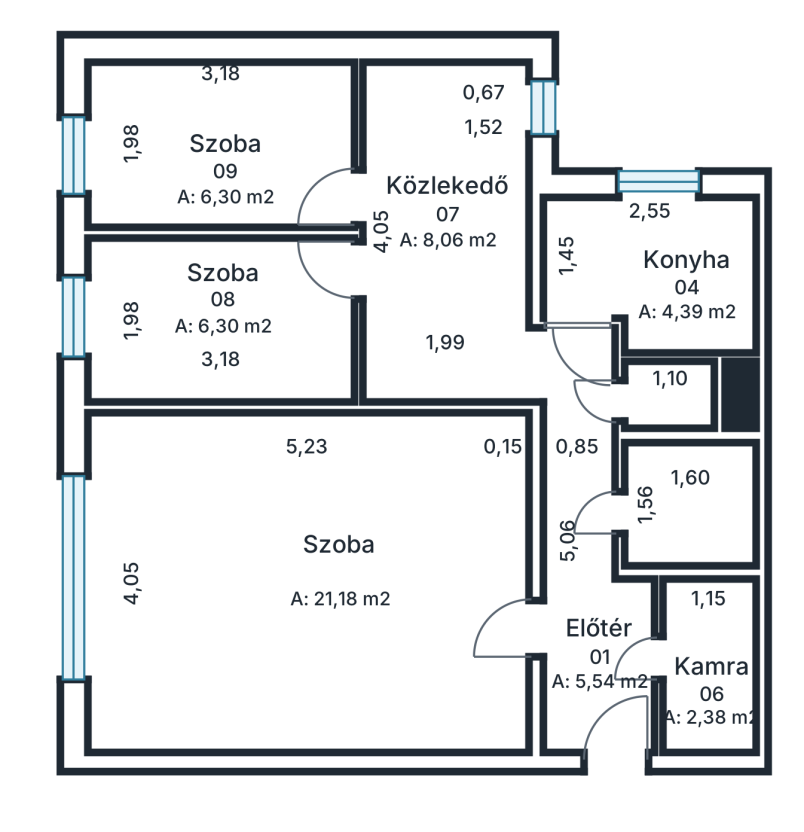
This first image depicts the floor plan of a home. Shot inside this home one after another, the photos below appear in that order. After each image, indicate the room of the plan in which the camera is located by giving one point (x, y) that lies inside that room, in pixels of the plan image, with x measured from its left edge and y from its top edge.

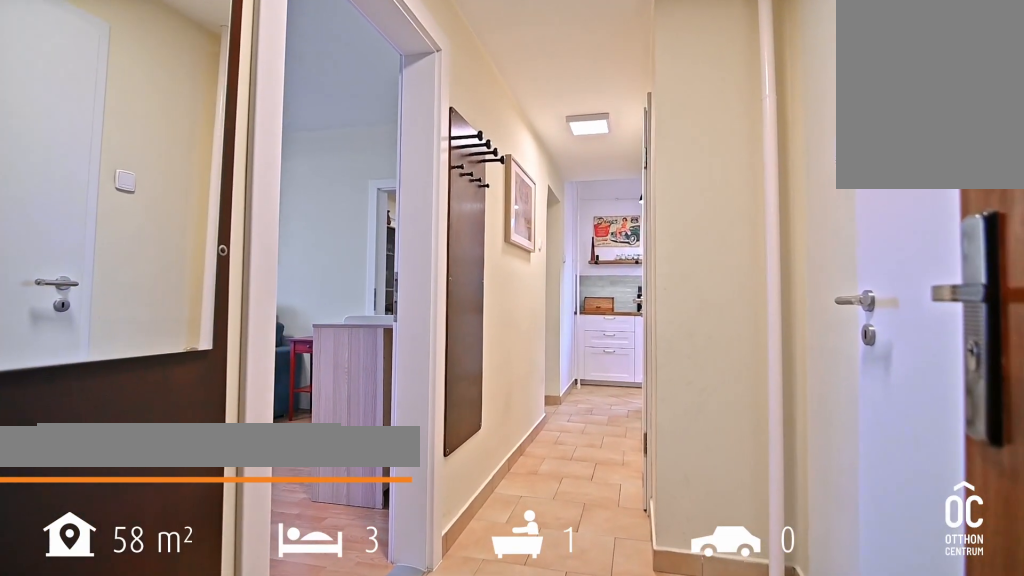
(602, 684)
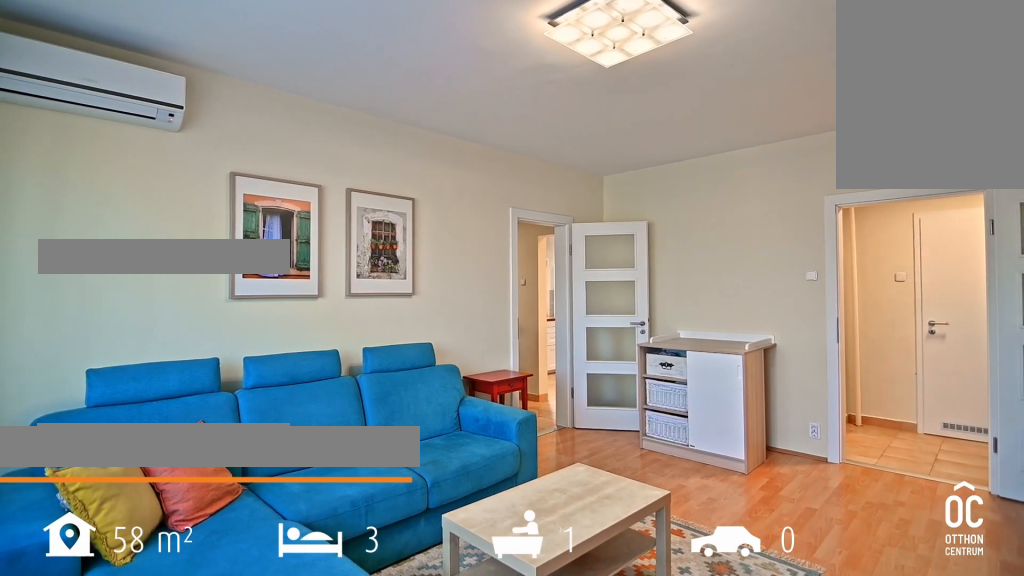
(316, 560)
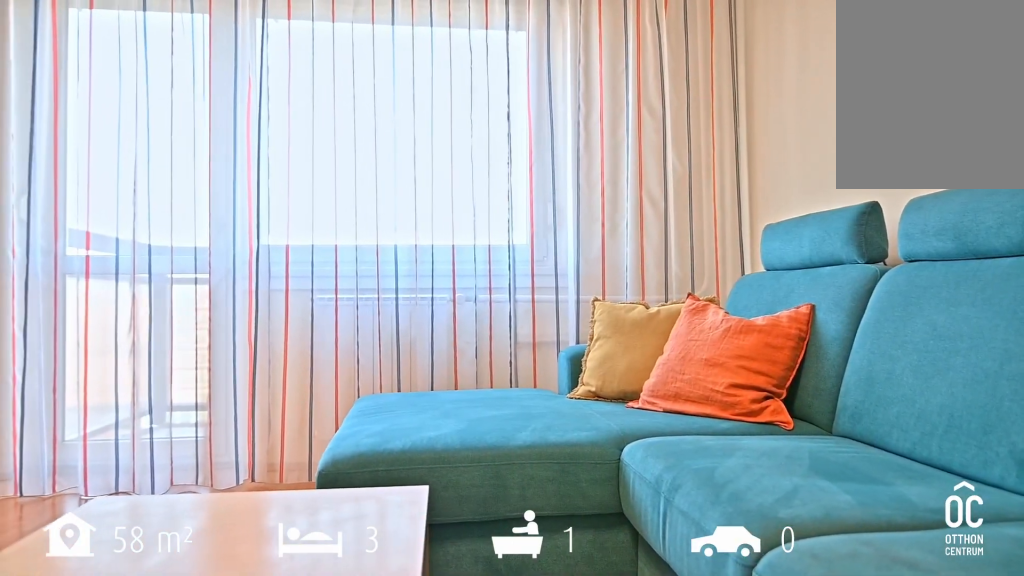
(316, 560)
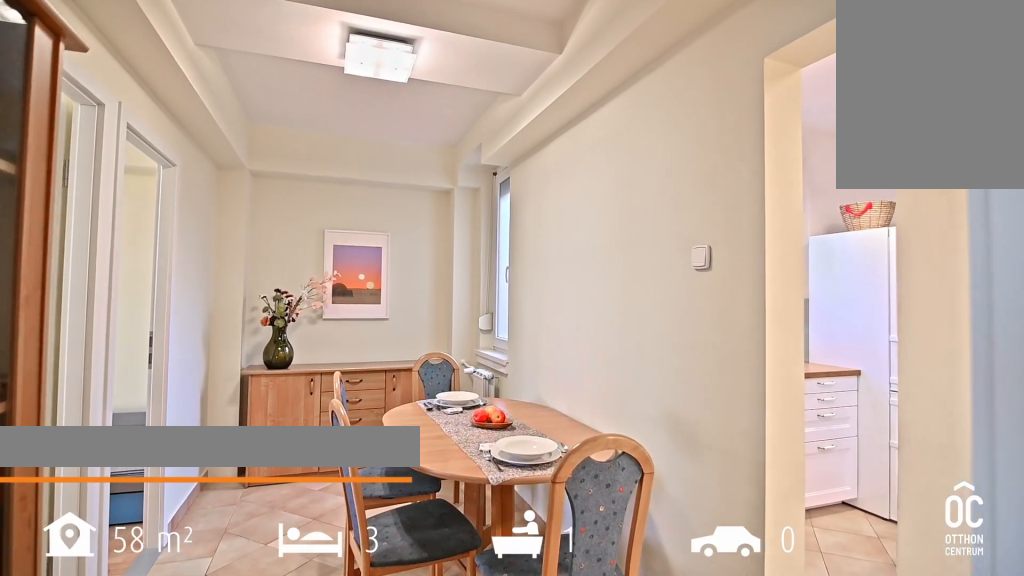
(455, 248)
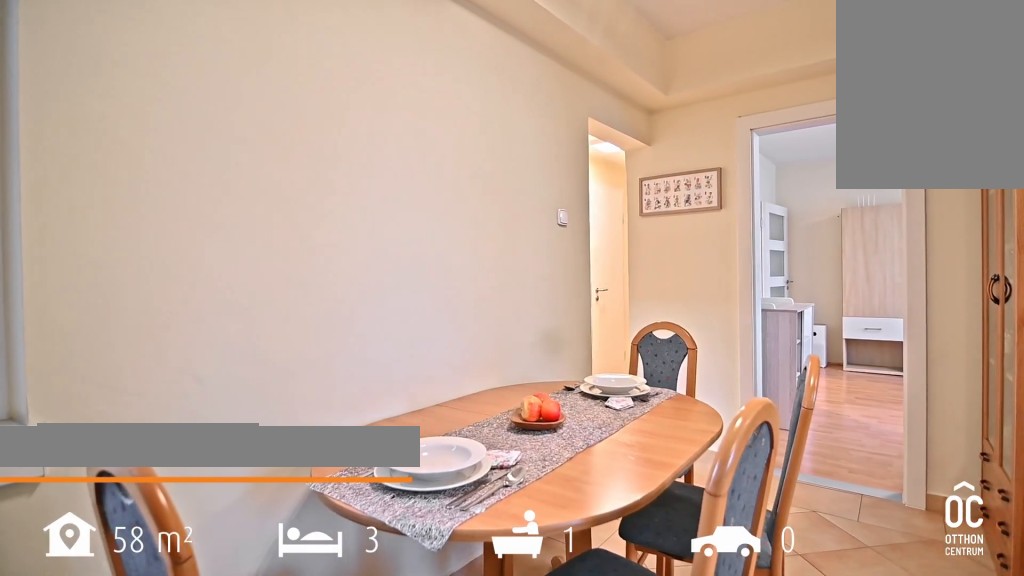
(455, 247)
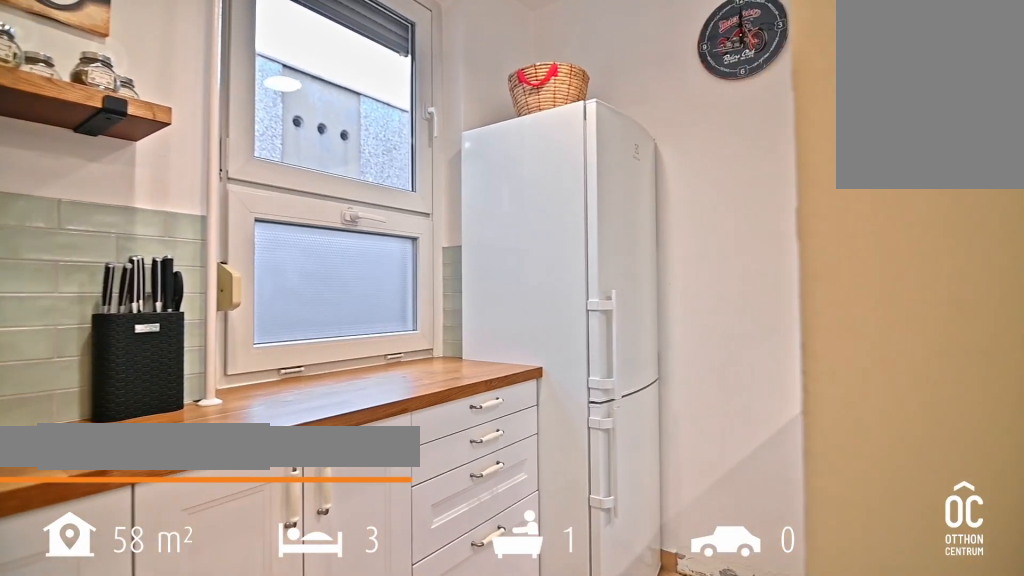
(703, 262)
